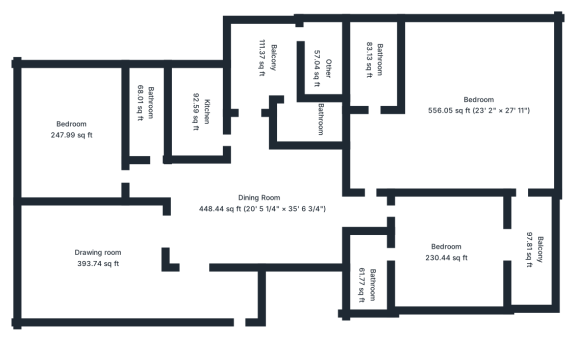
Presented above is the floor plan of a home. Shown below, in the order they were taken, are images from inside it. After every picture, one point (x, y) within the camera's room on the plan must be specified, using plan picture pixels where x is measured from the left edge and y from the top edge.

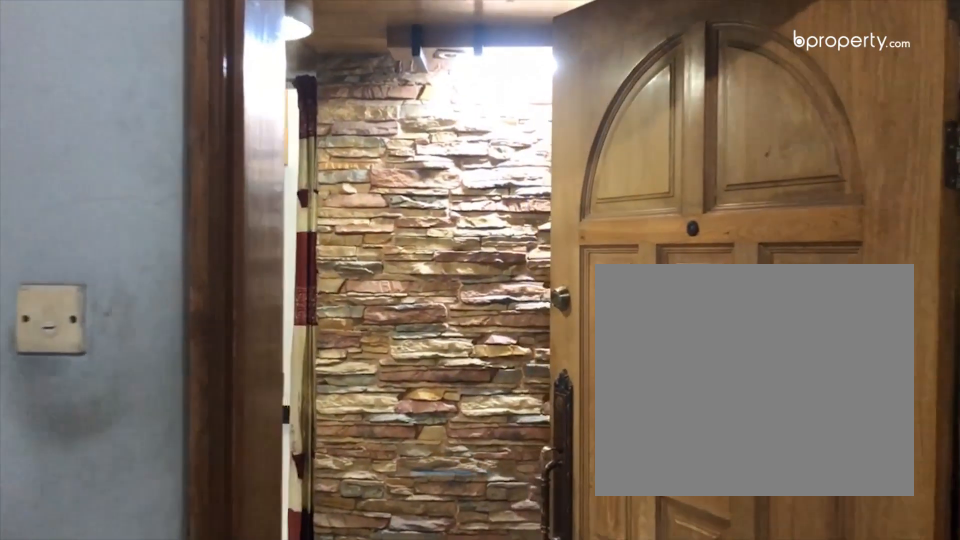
(168, 278)
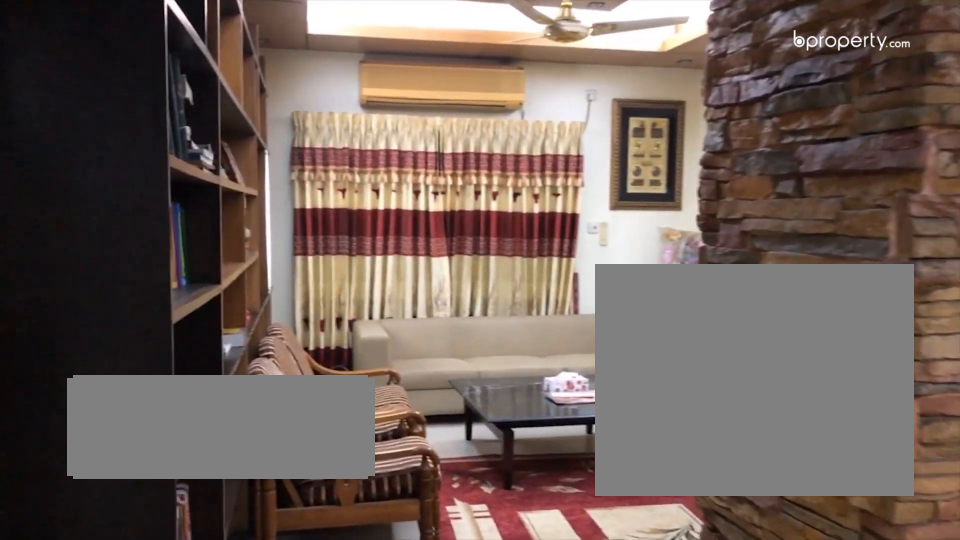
(100, 266)
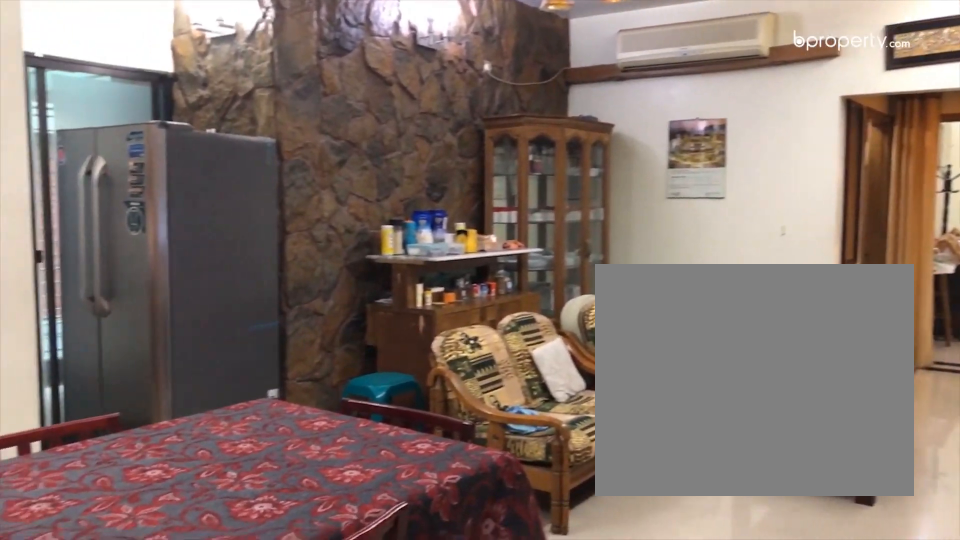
(259, 206)
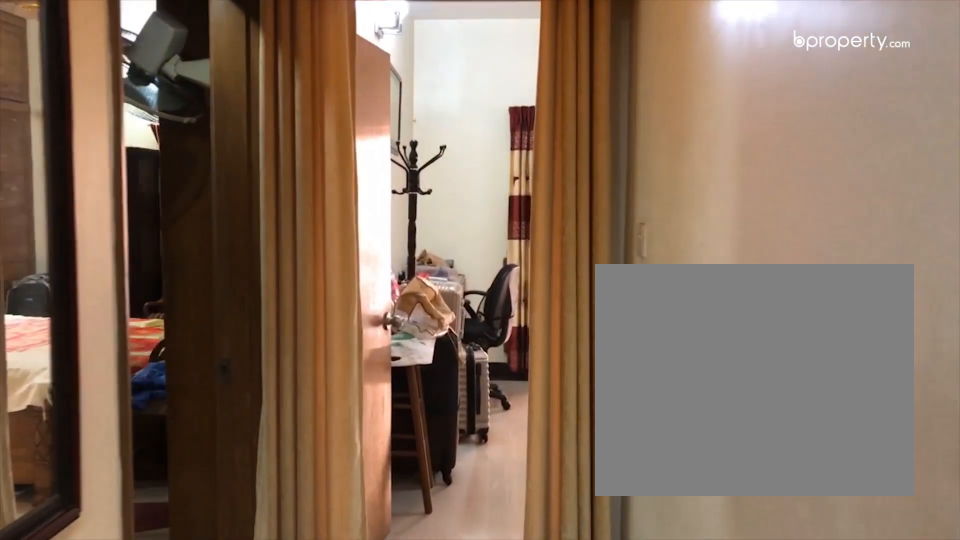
(479, 107)
